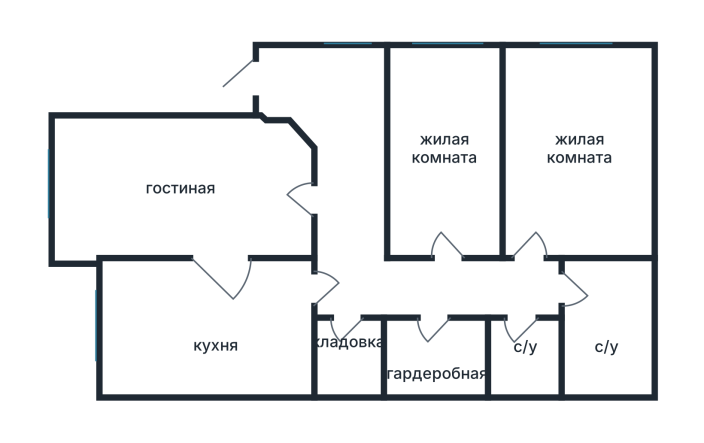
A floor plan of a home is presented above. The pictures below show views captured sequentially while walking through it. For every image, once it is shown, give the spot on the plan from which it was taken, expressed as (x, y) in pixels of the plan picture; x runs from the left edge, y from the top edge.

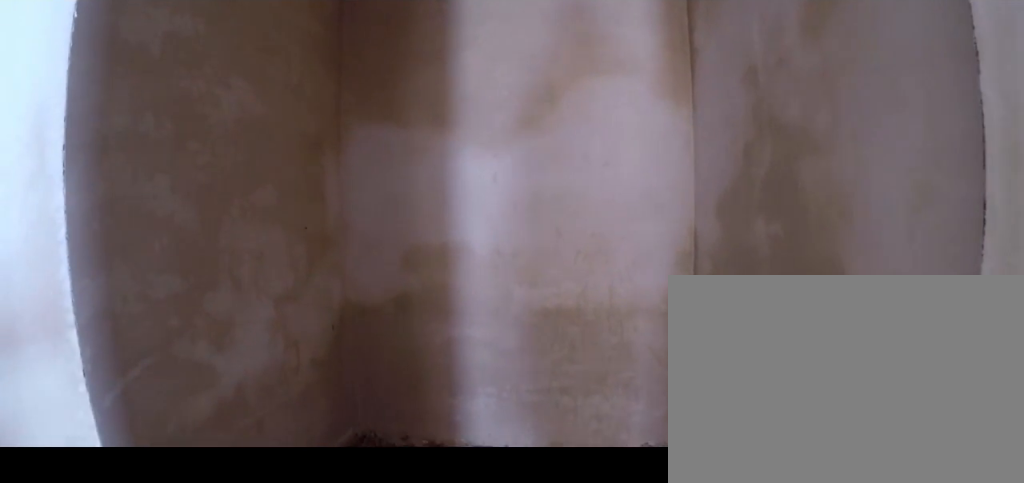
(348, 311)
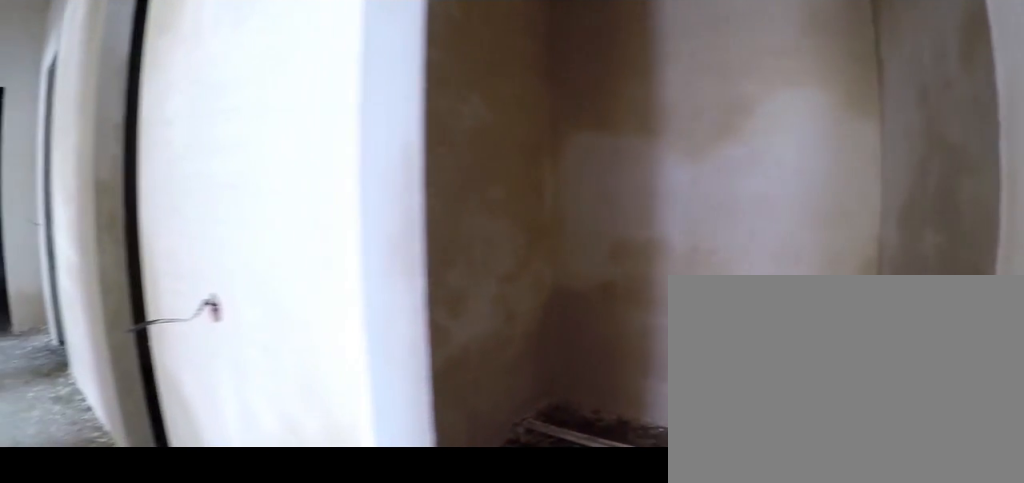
(369, 290)
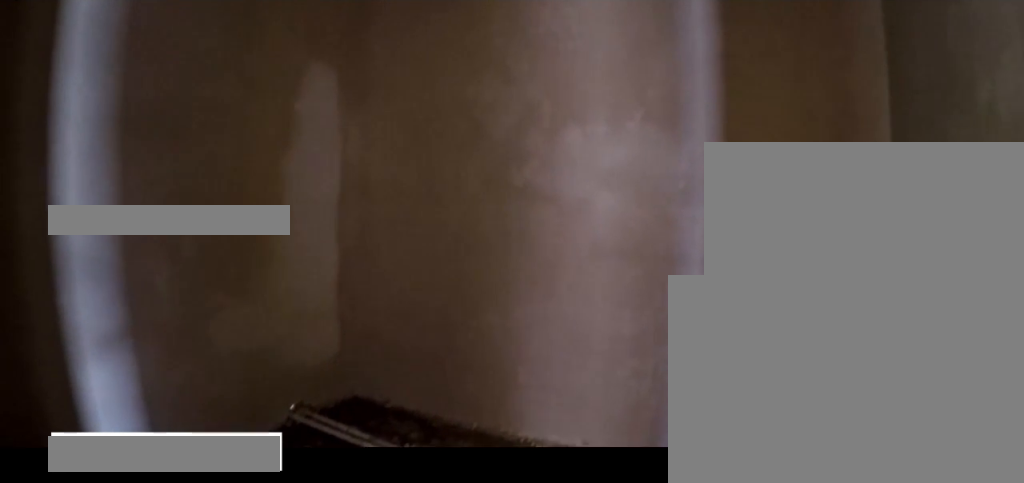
(435, 311)
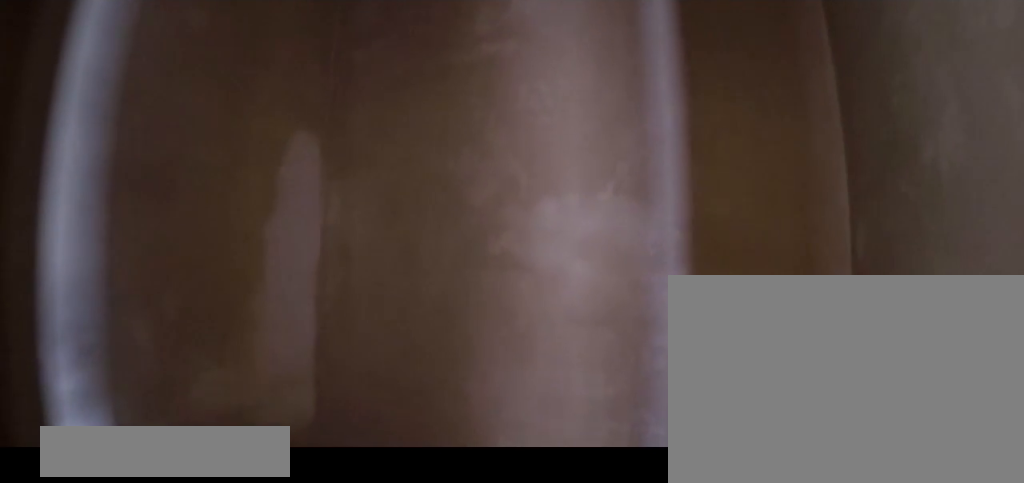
(435, 311)
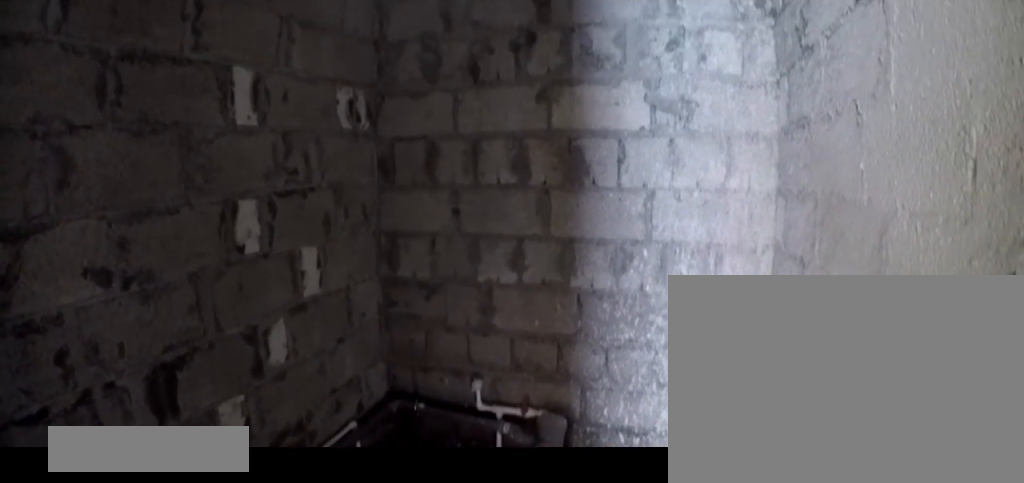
(524, 339)
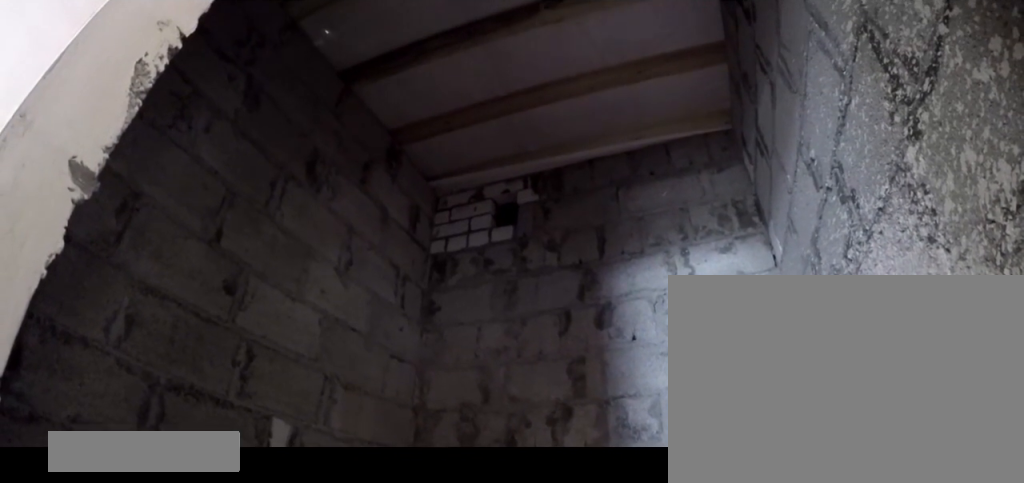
(522, 309)
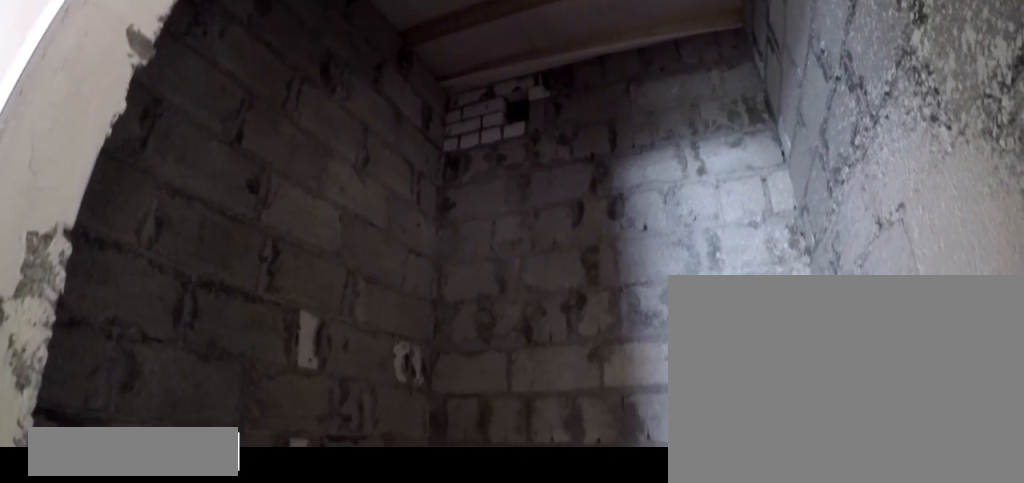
(522, 310)
